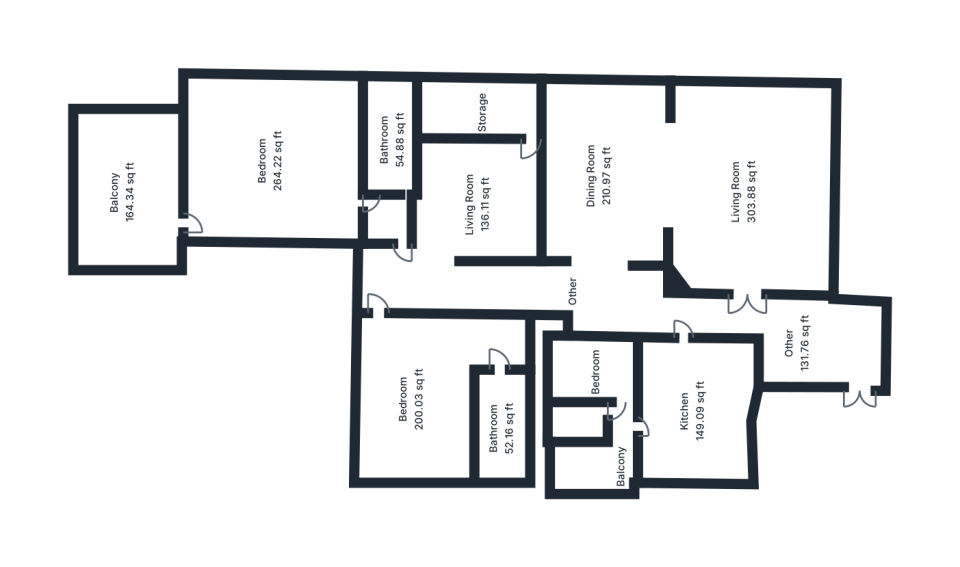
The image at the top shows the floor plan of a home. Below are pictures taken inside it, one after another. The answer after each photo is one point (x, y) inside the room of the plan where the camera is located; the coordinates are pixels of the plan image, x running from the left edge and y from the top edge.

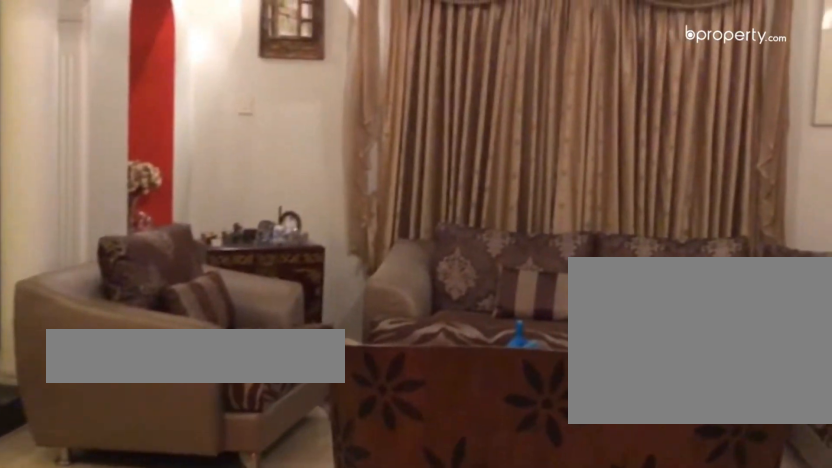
(727, 218)
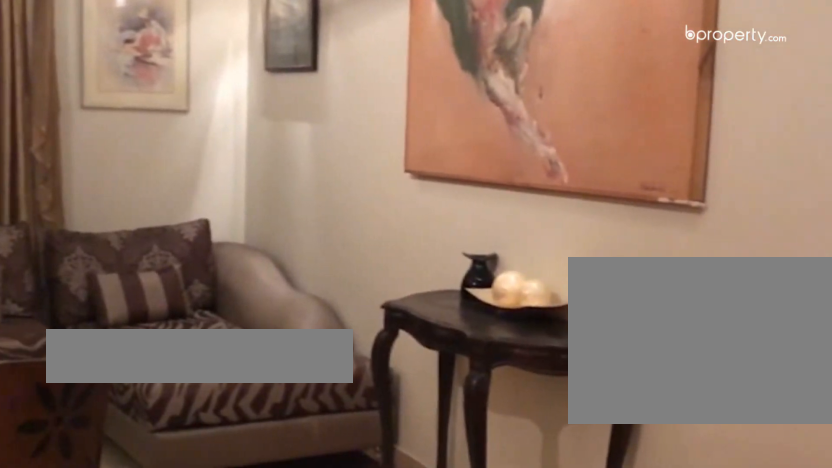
(727, 218)
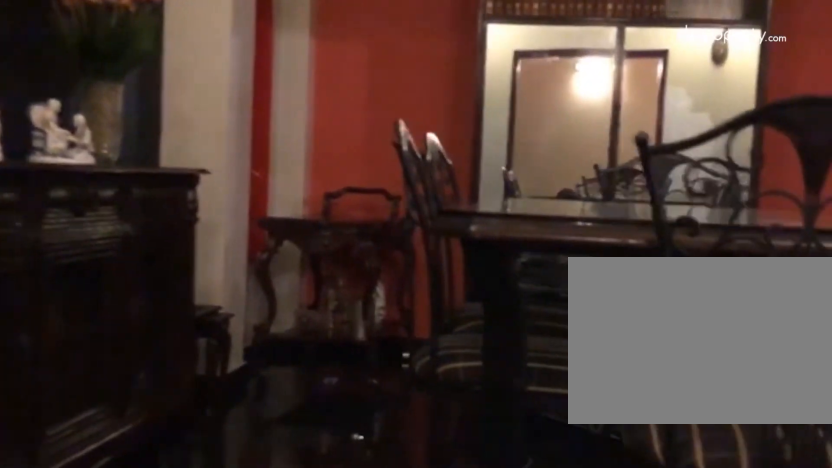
(606, 186)
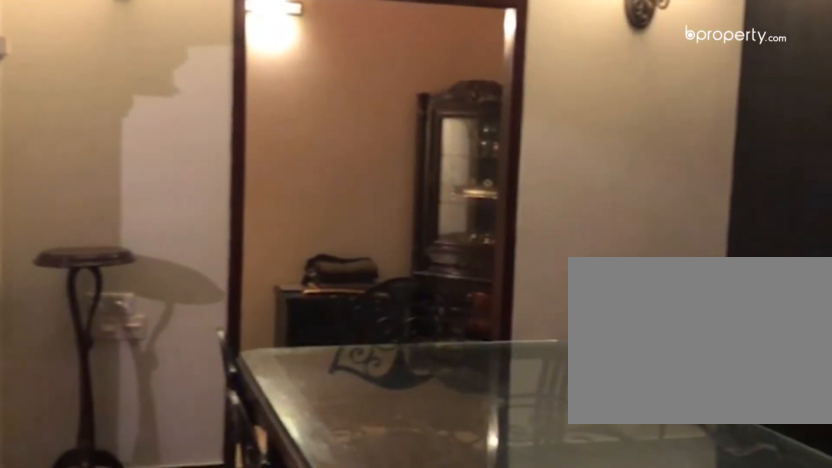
(606, 185)
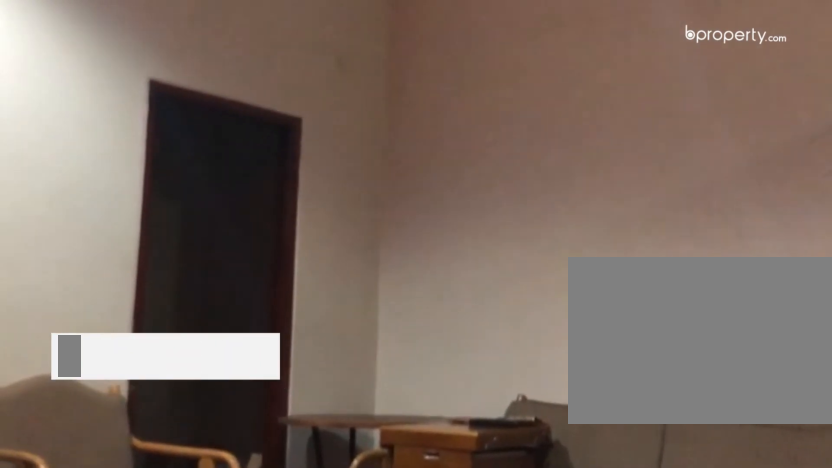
(478, 204)
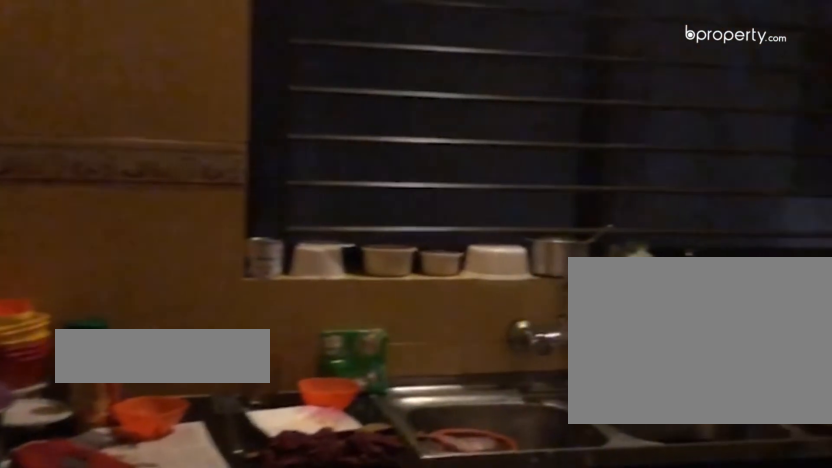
(697, 435)
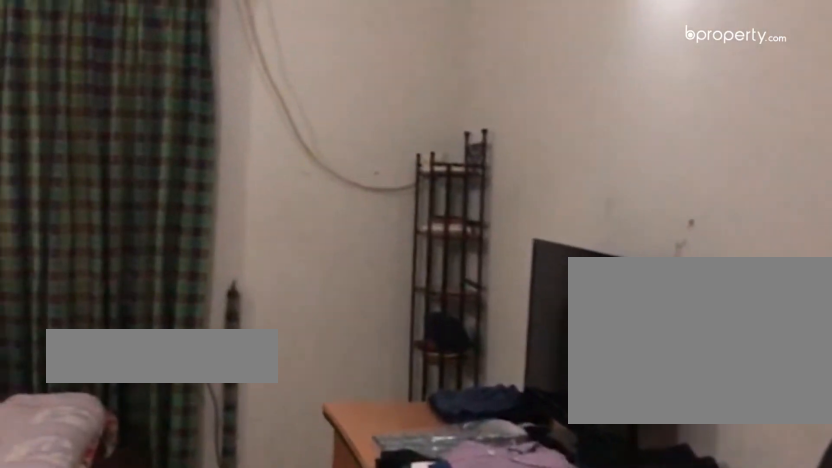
(289, 189)
